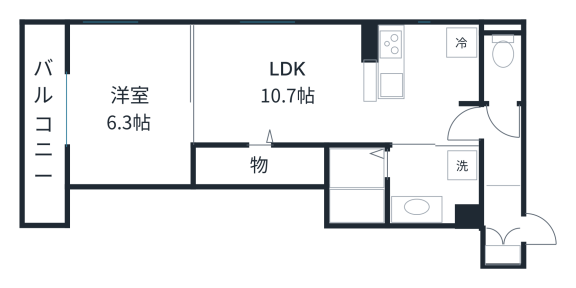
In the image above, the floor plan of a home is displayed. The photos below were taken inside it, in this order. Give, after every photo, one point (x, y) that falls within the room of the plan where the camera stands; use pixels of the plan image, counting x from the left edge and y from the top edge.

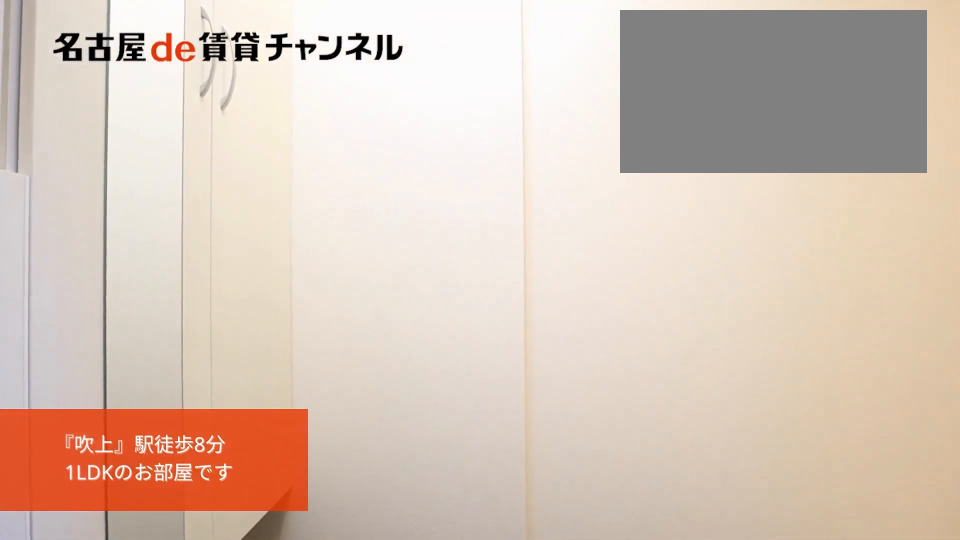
(503, 227)
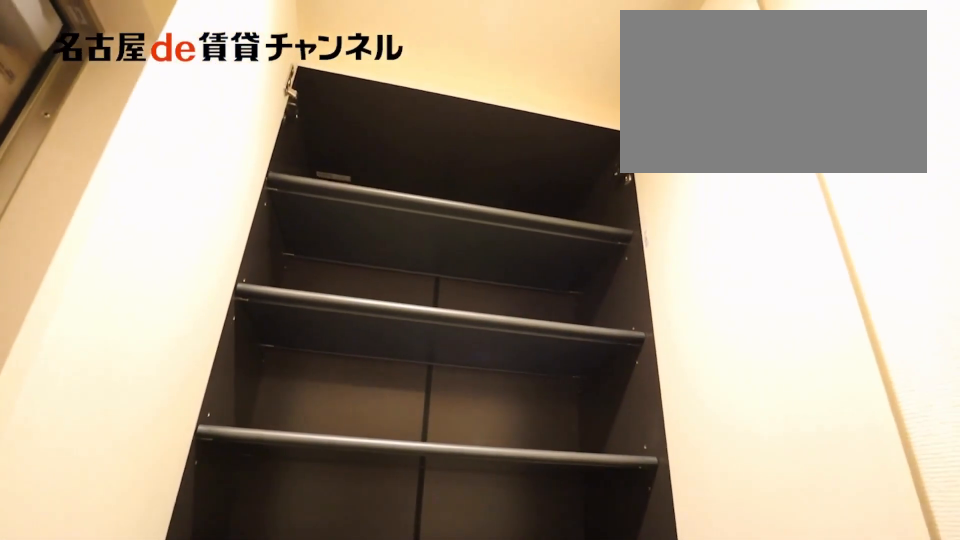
(503, 227)
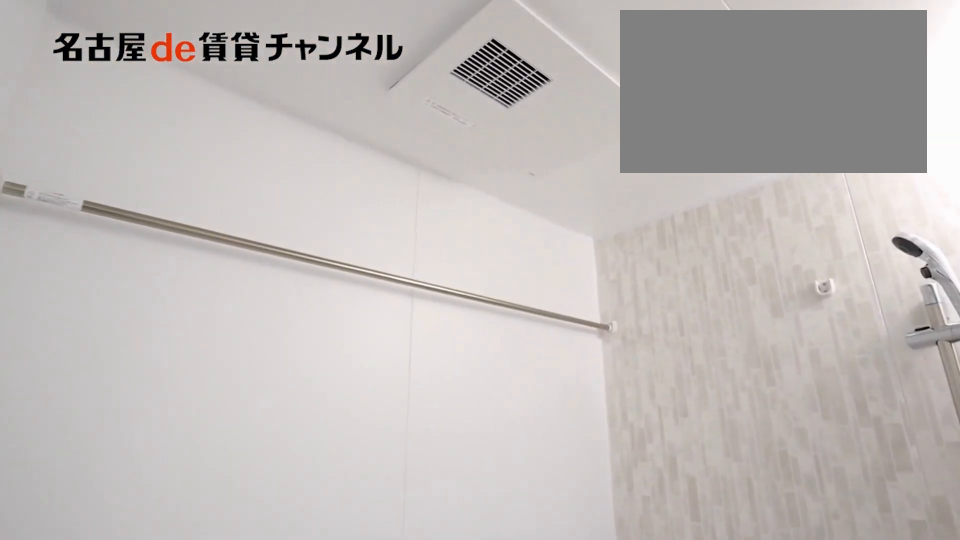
(357, 188)
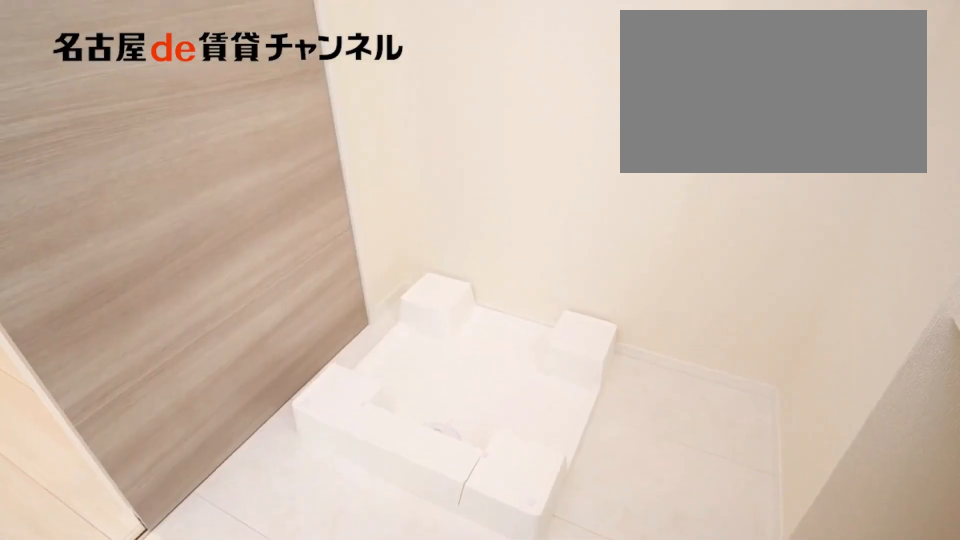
(435, 187)
